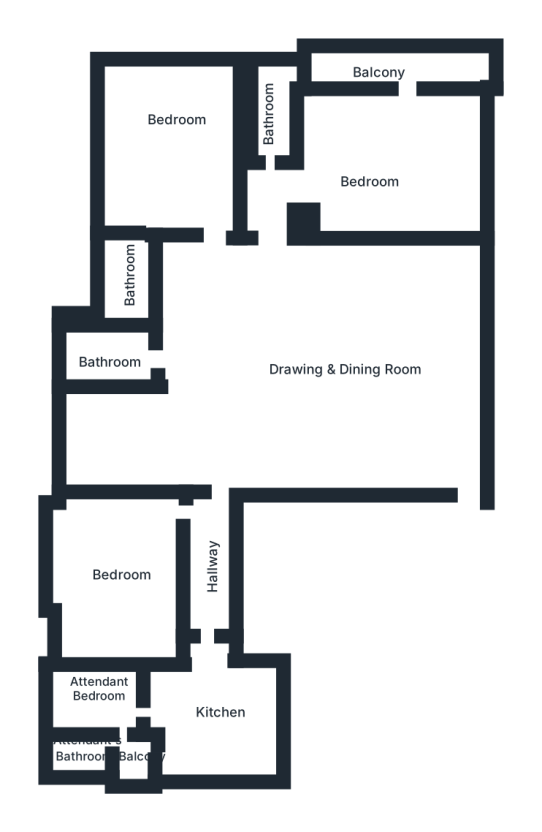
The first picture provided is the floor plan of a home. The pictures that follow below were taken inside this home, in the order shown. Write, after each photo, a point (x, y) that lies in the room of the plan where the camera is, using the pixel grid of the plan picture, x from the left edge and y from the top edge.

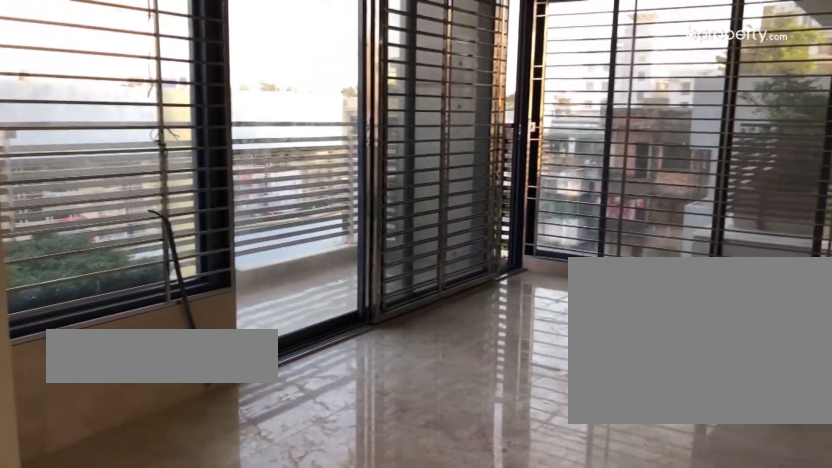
(390, 159)
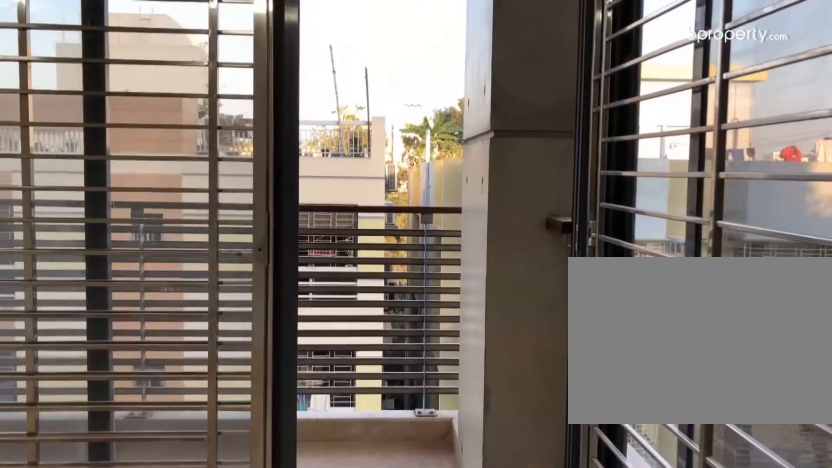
(390, 159)
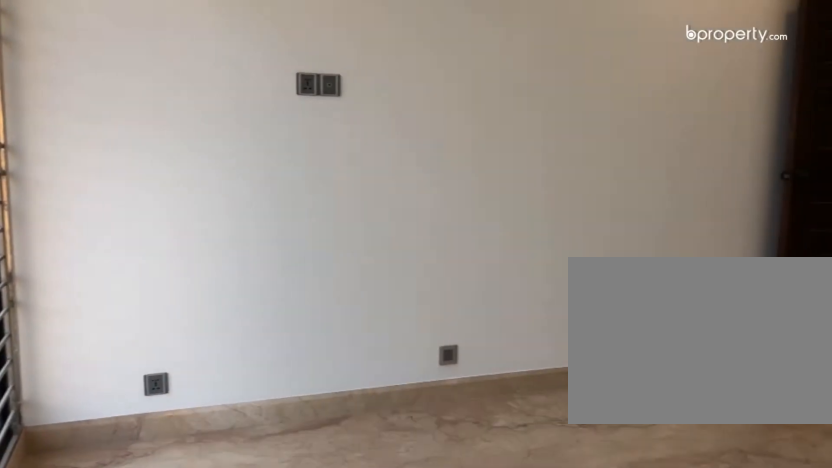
(170, 152)
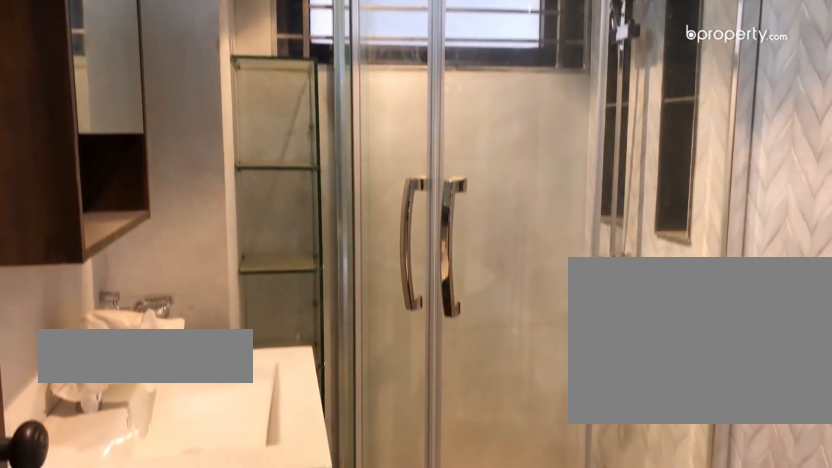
(114, 351)
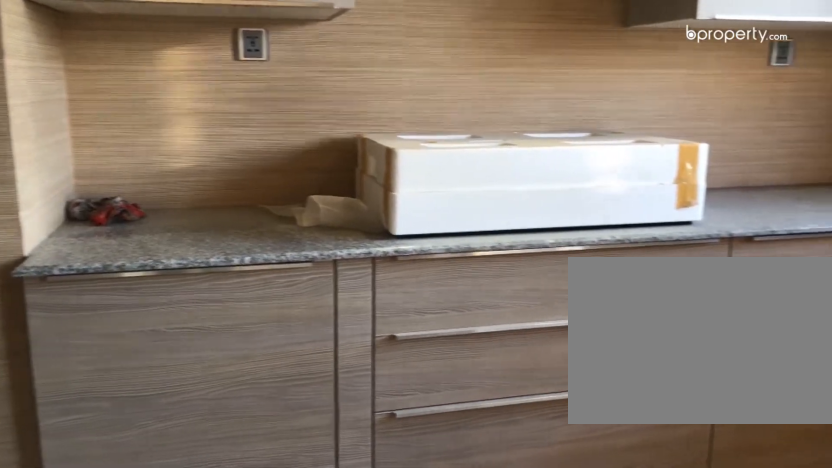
(211, 710)
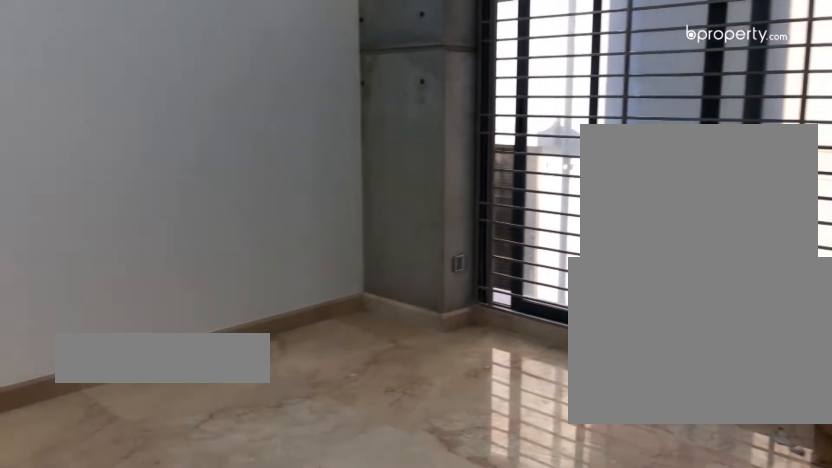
(115, 578)
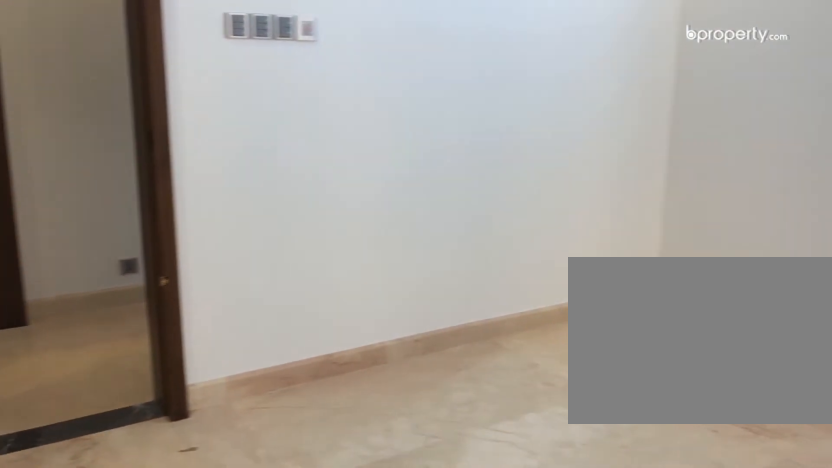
(115, 578)
